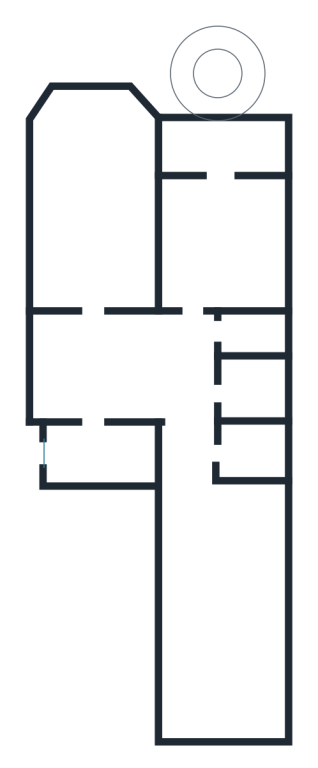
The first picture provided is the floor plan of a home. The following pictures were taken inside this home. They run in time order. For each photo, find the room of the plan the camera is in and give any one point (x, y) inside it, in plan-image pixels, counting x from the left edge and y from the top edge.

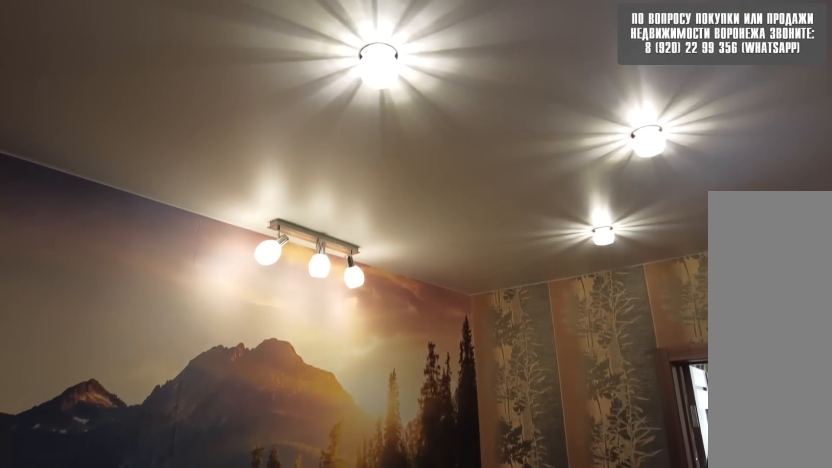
(101, 379)
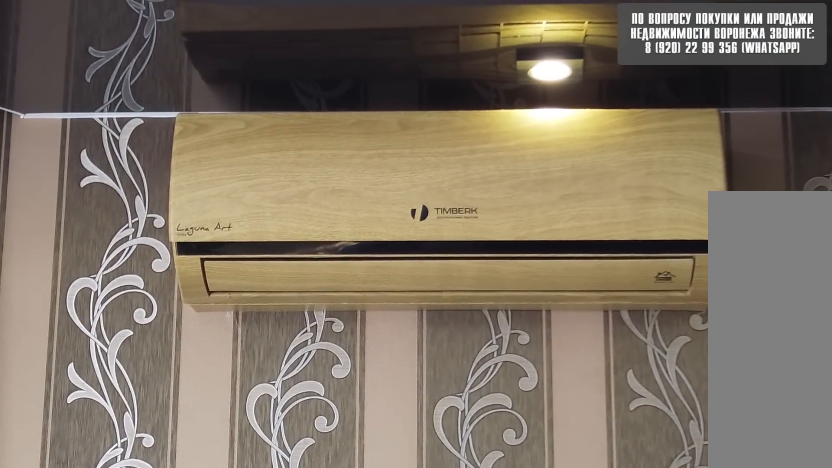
(91, 270)
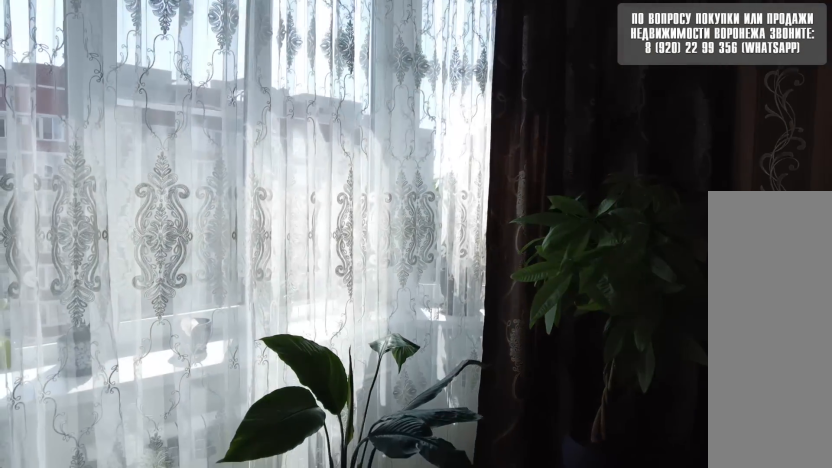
(91, 270)
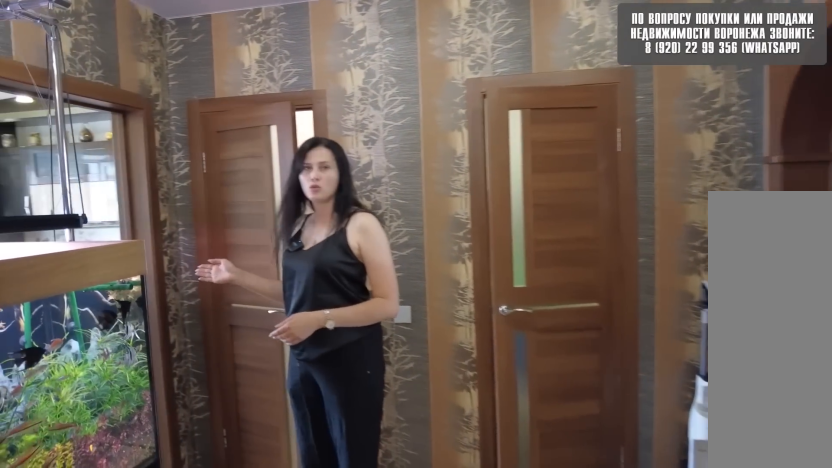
(97, 386)
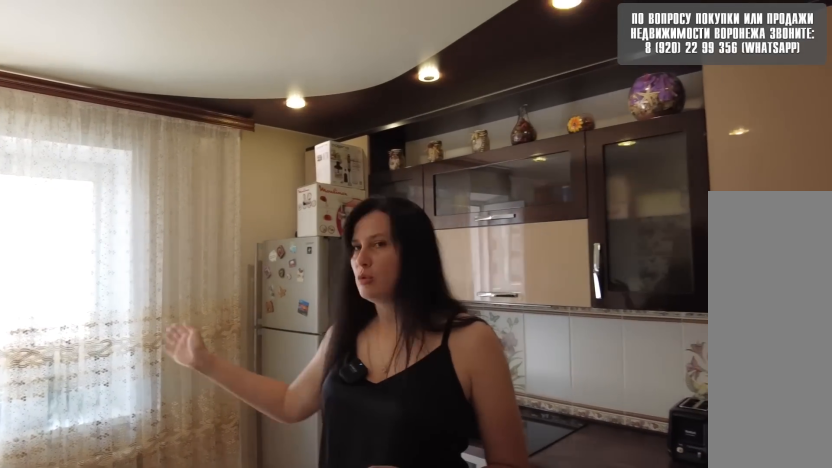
(226, 270)
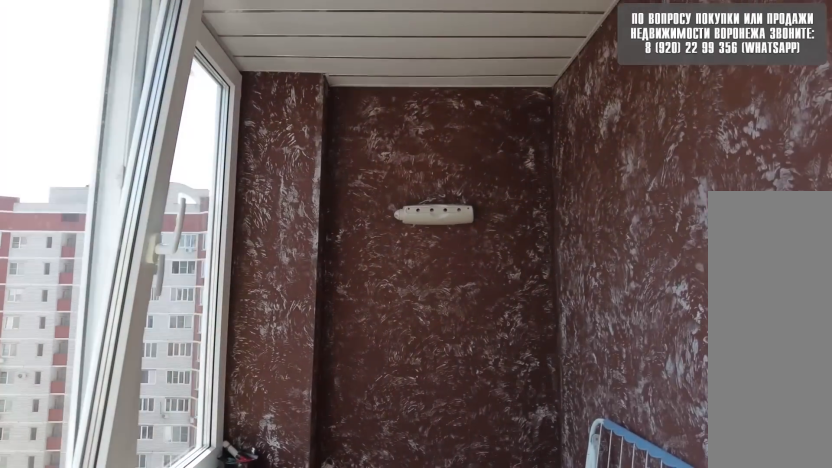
(217, 157)
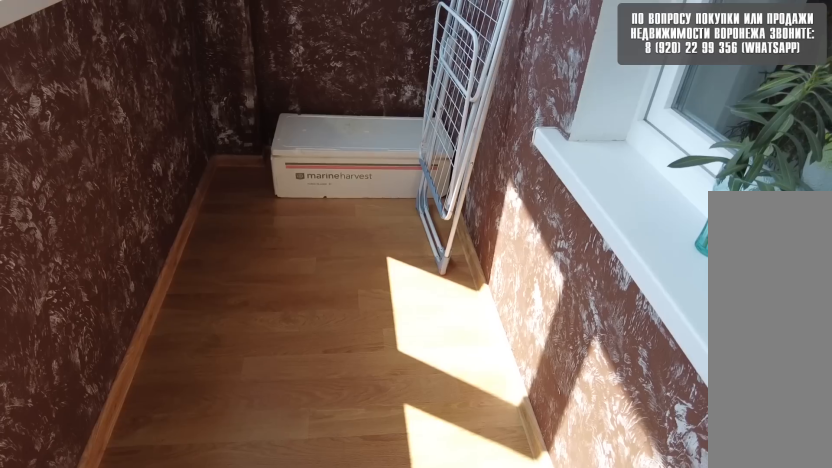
(217, 157)
